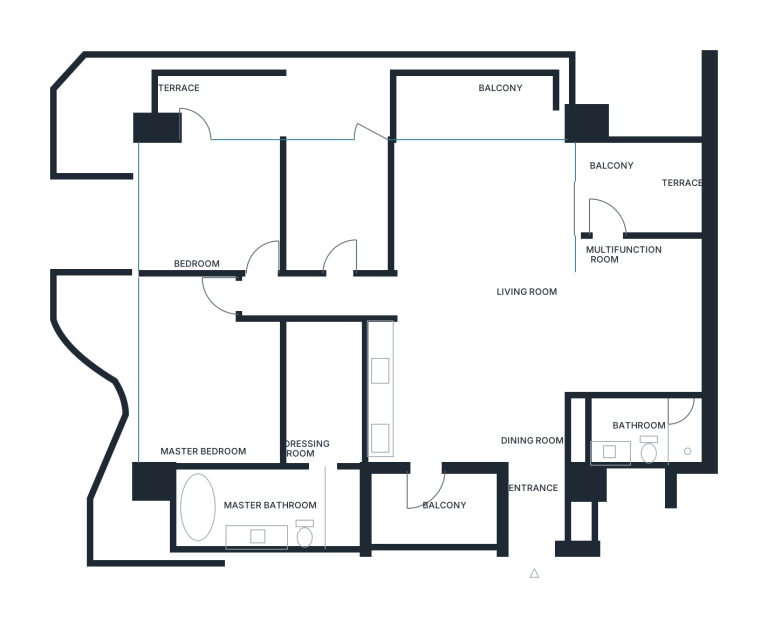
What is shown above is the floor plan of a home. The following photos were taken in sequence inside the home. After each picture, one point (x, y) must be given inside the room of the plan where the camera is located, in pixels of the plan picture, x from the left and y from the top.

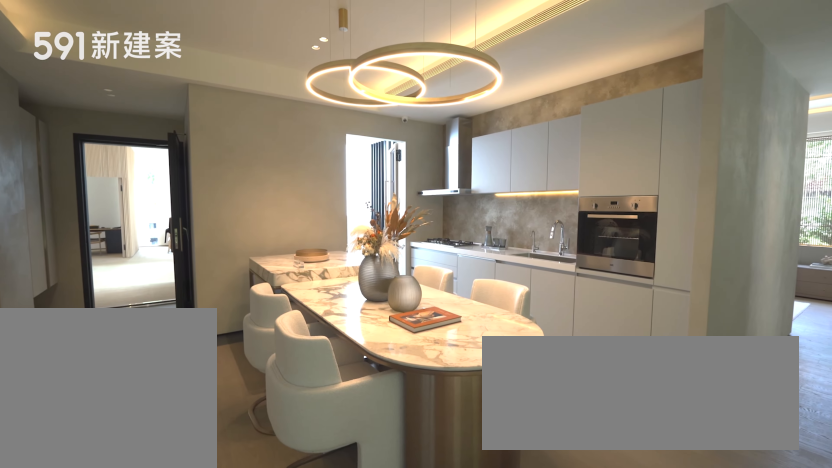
(509, 385)
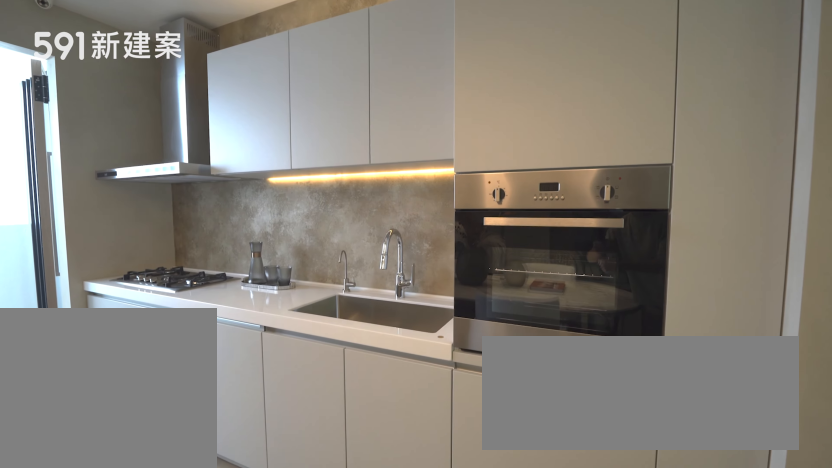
(401, 391)
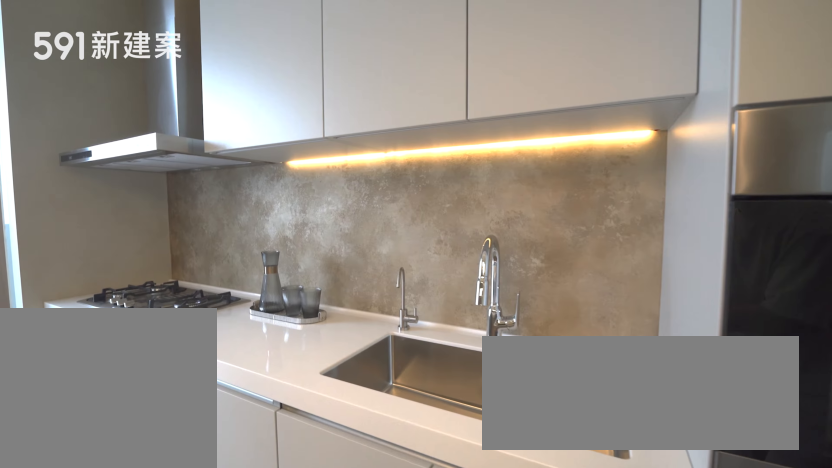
(401, 391)
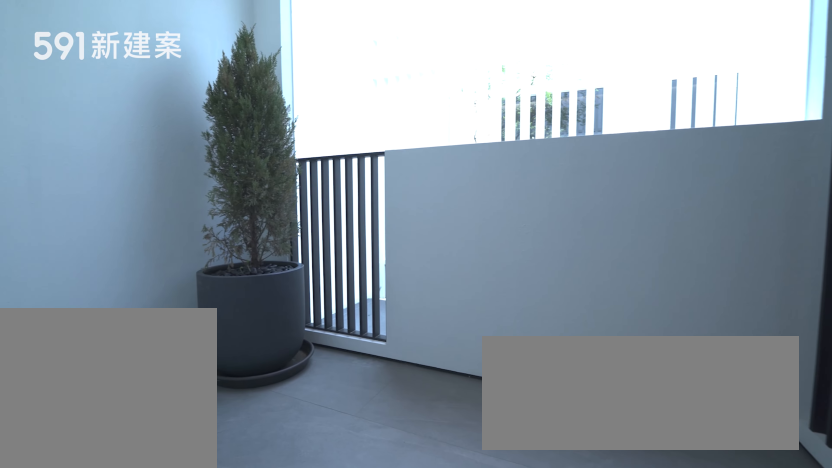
(434, 511)
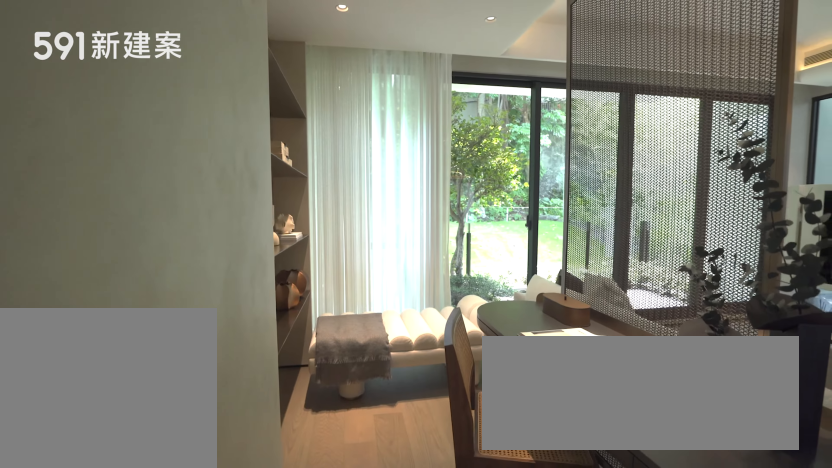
(348, 205)
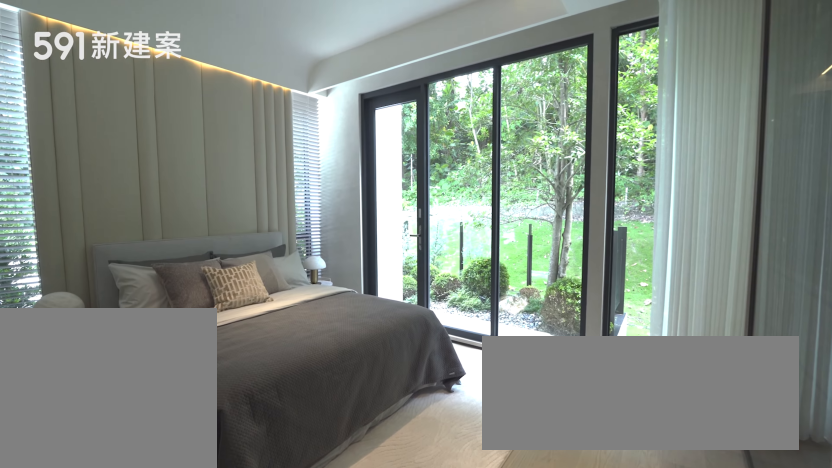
(218, 204)
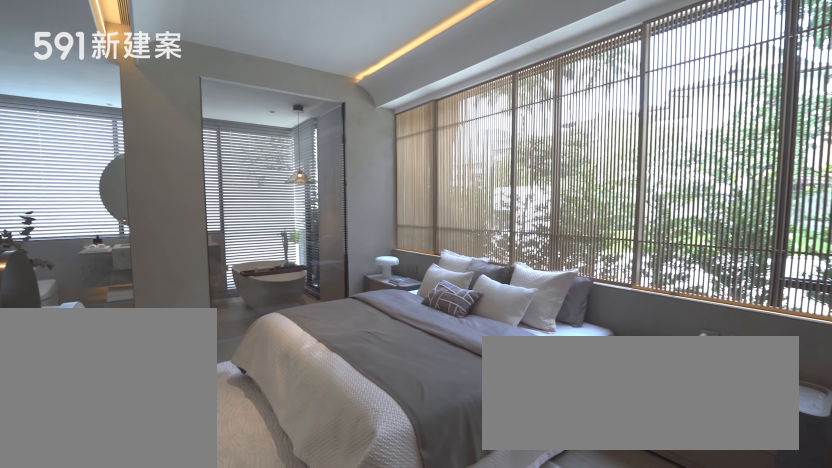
(239, 379)
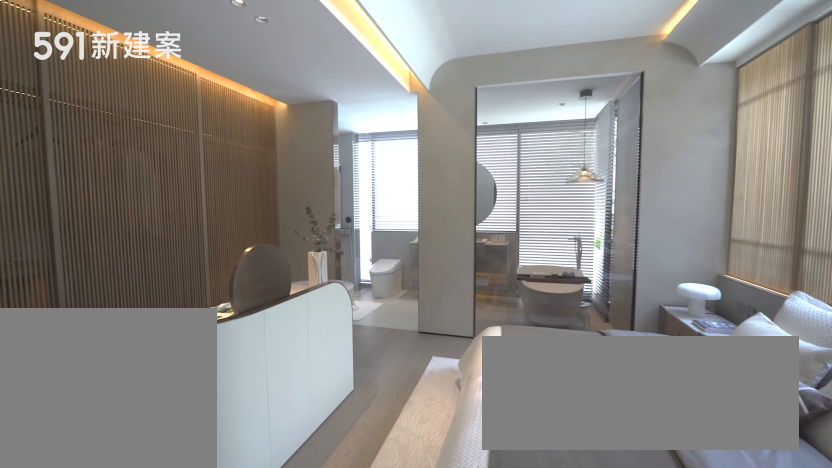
(239, 379)
